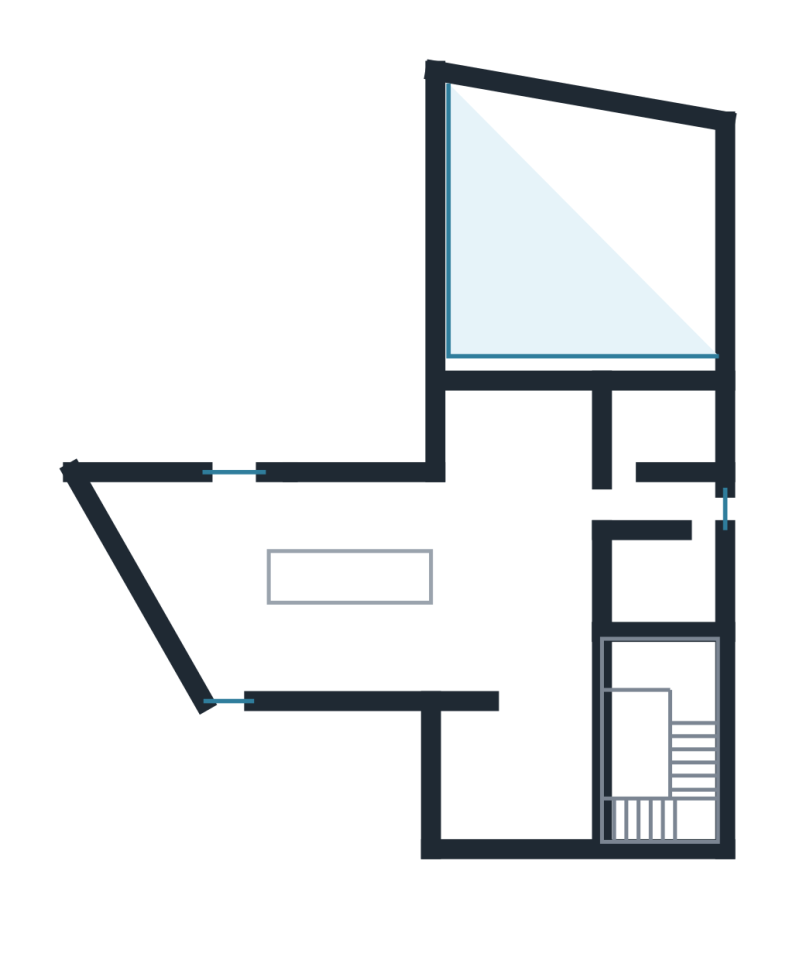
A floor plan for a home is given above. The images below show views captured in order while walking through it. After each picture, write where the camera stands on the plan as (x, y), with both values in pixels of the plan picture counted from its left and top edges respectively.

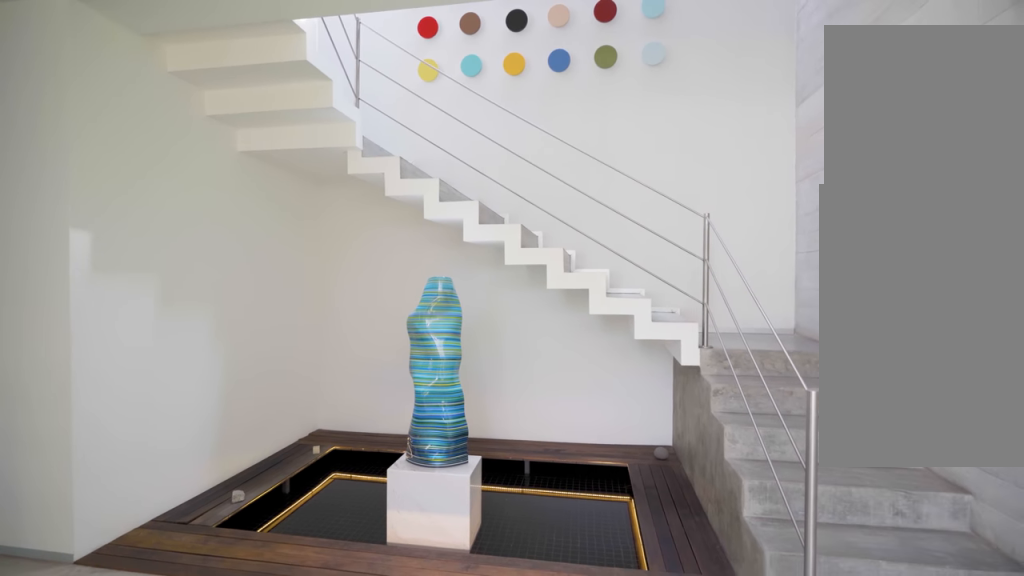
(499, 768)
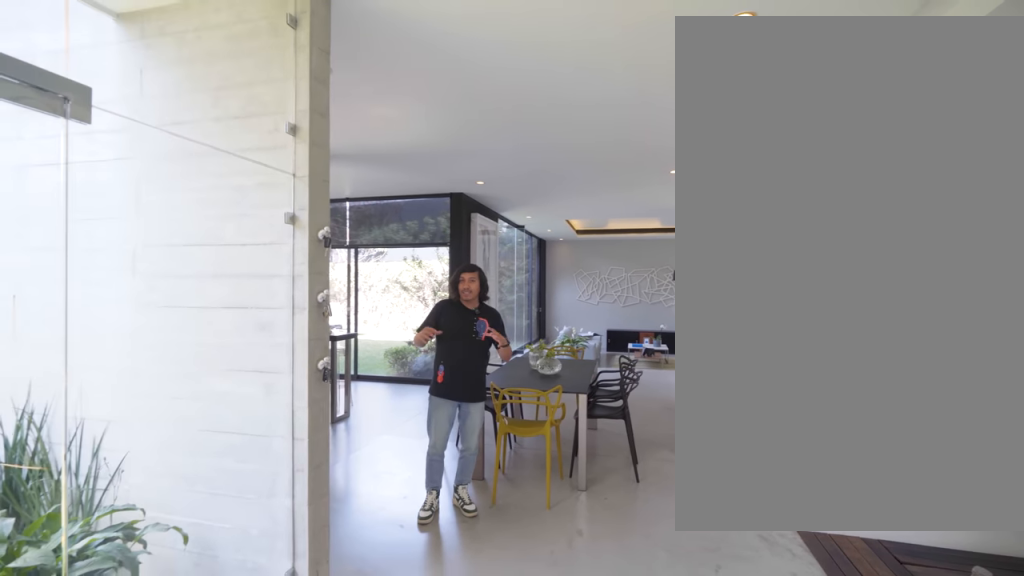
(558, 721)
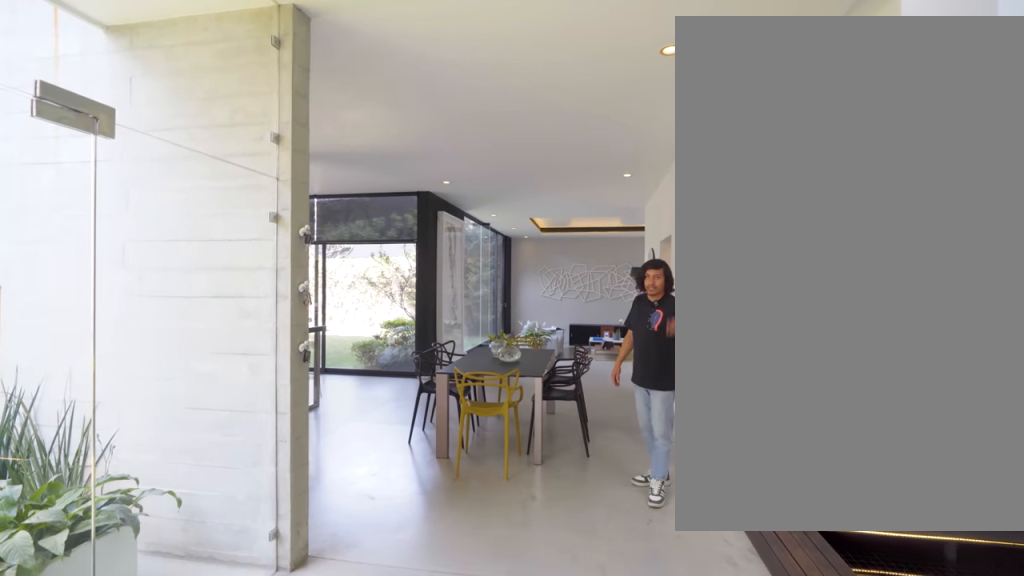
(554, 735)
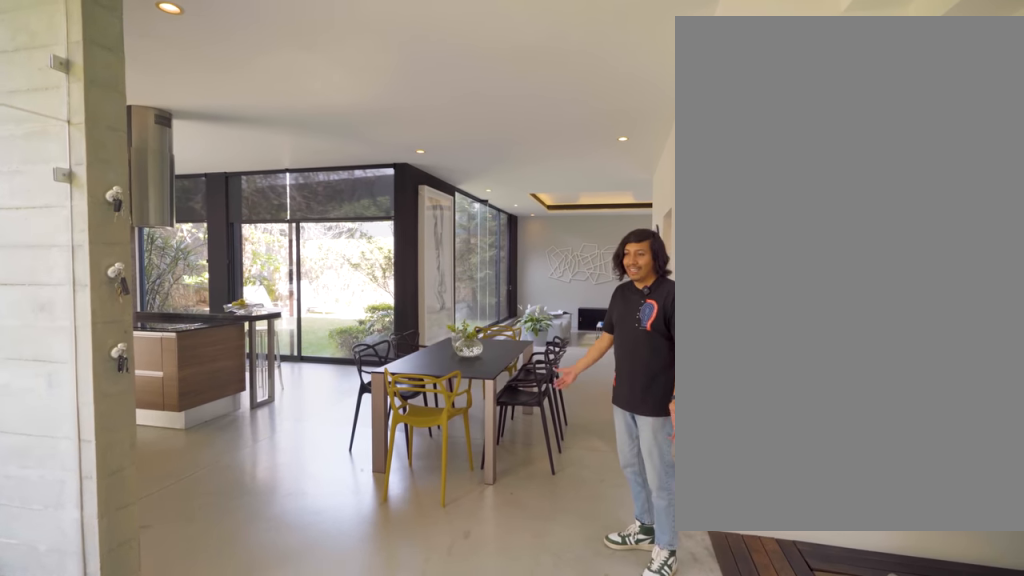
(554, 762)
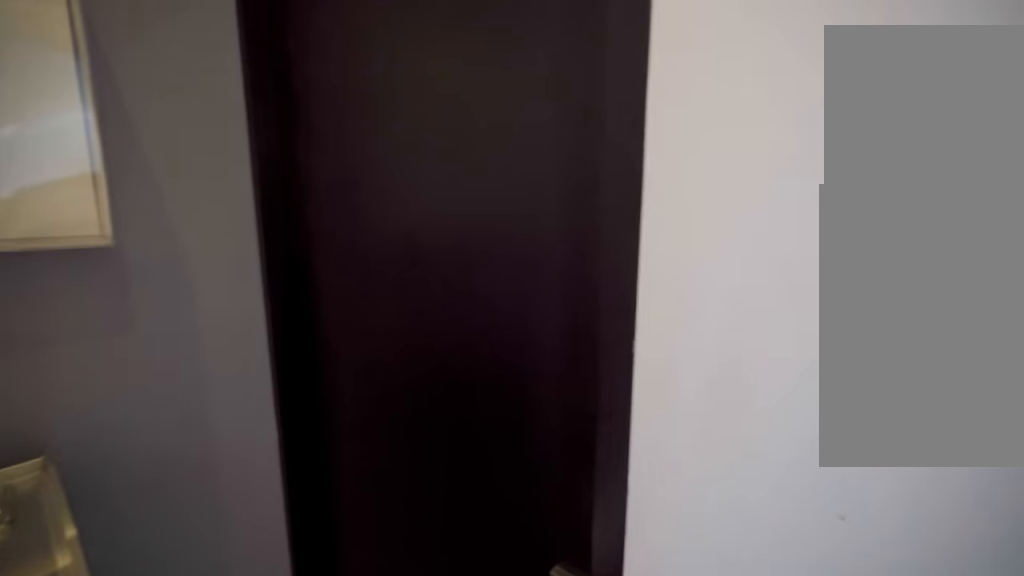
(674, 500)
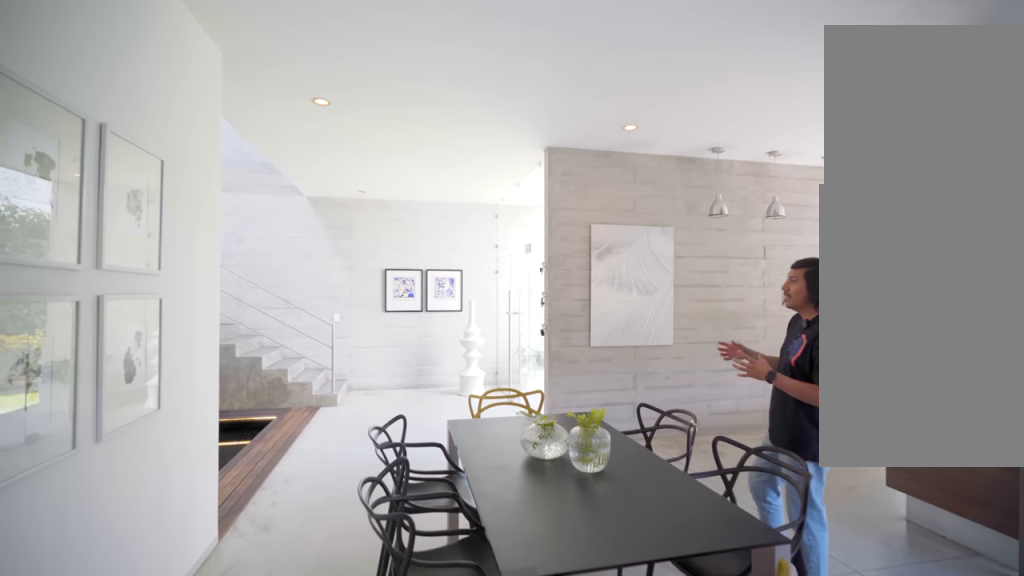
(557, 515)
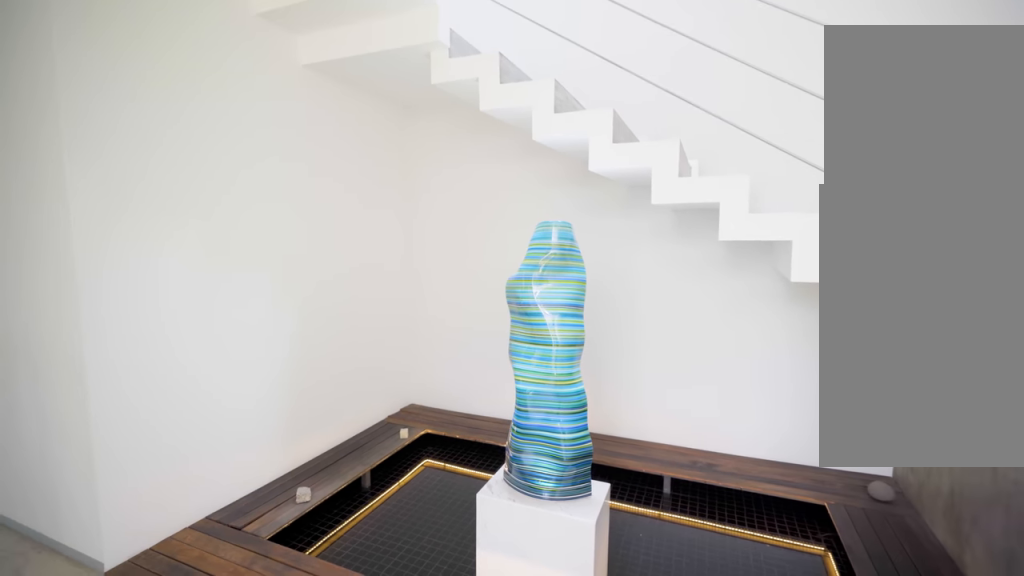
(563, 726)
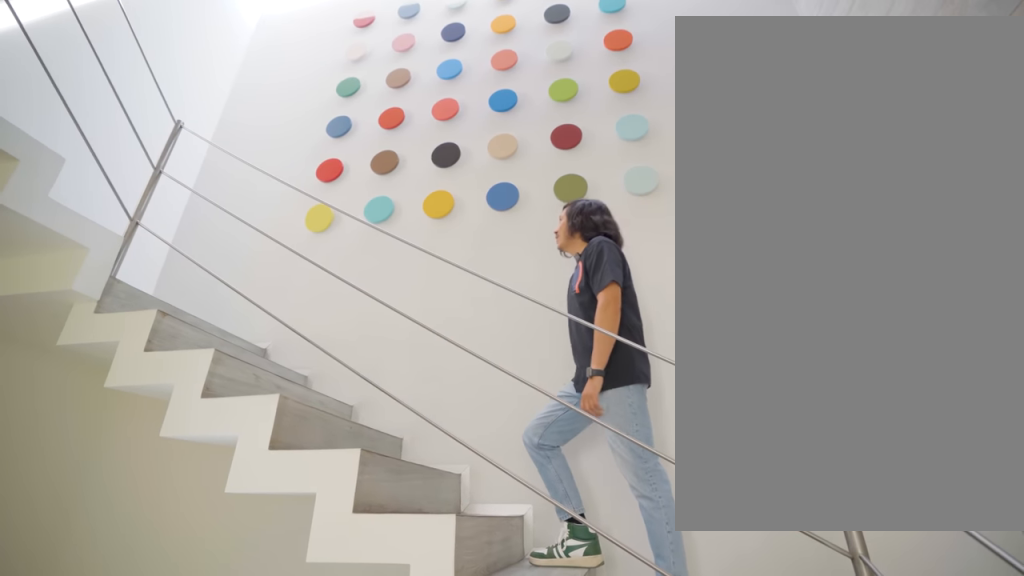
(563, 741)
